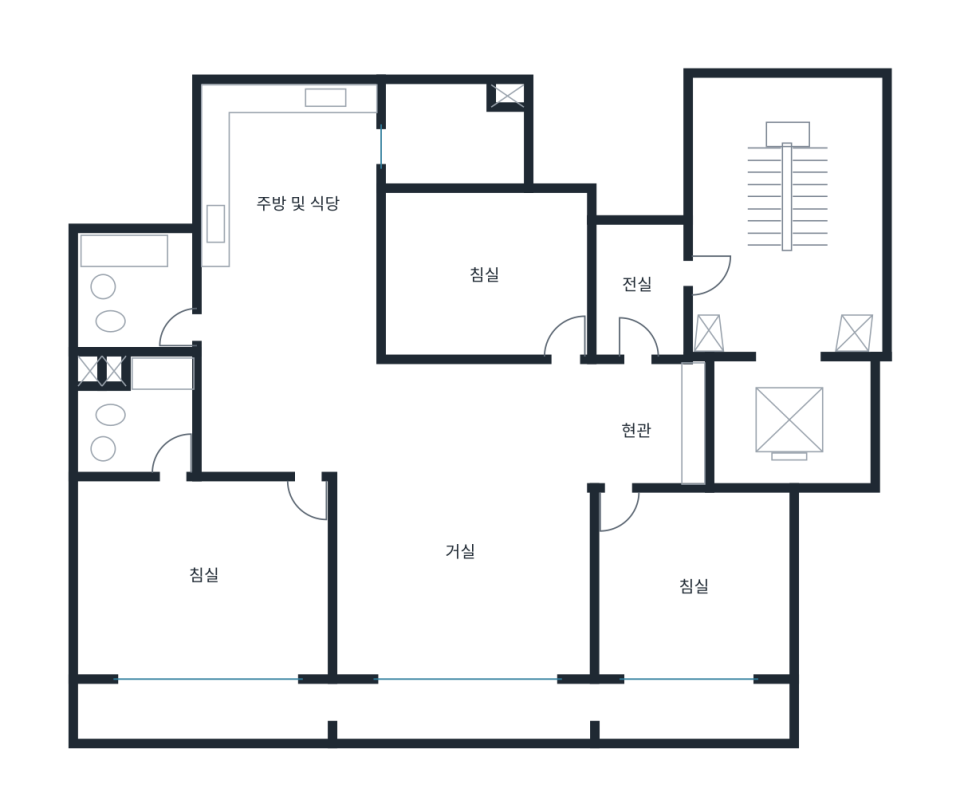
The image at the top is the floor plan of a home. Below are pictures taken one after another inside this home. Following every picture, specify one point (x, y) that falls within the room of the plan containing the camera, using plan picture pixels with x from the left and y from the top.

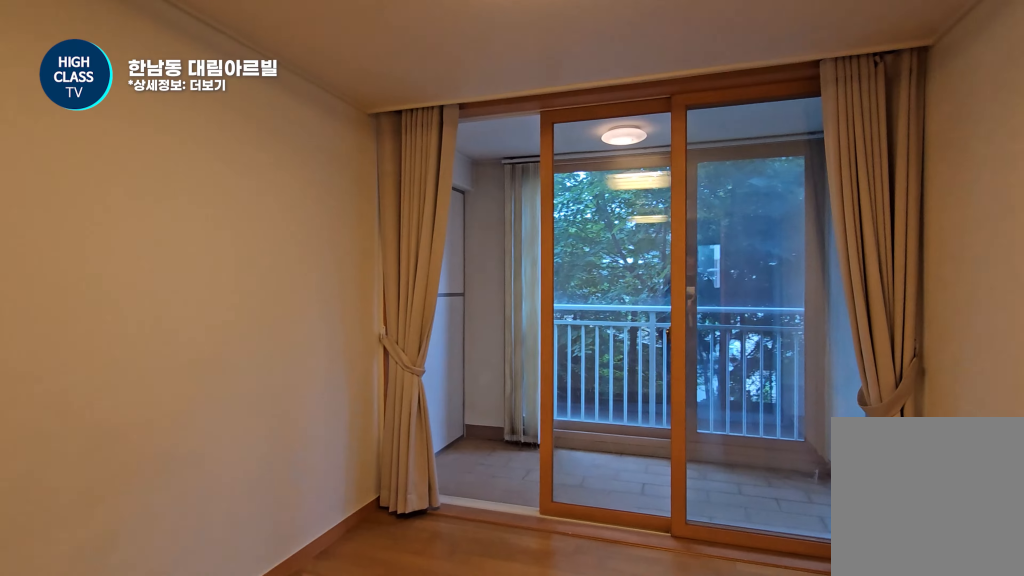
(695, 584)
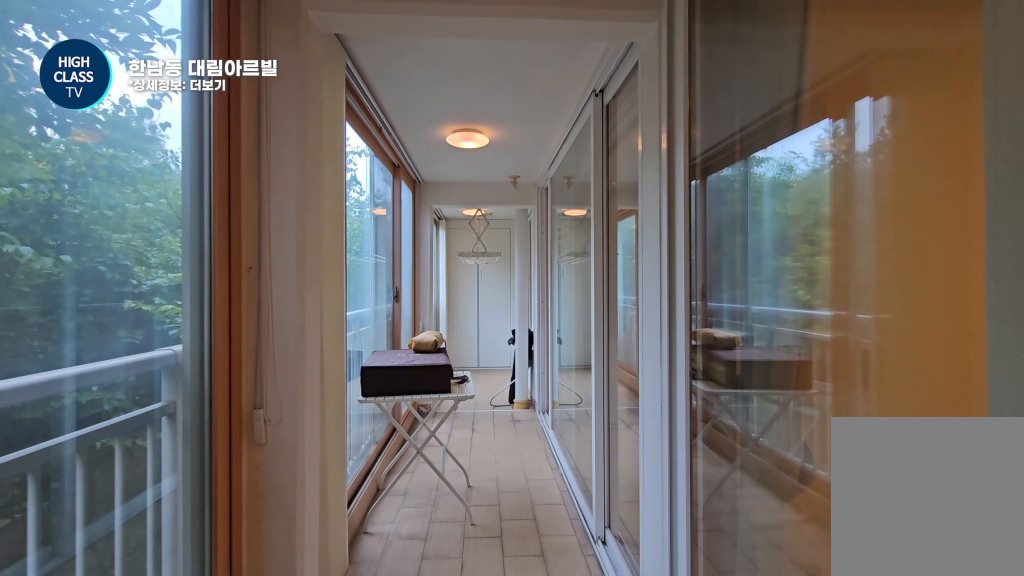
(435, 705)
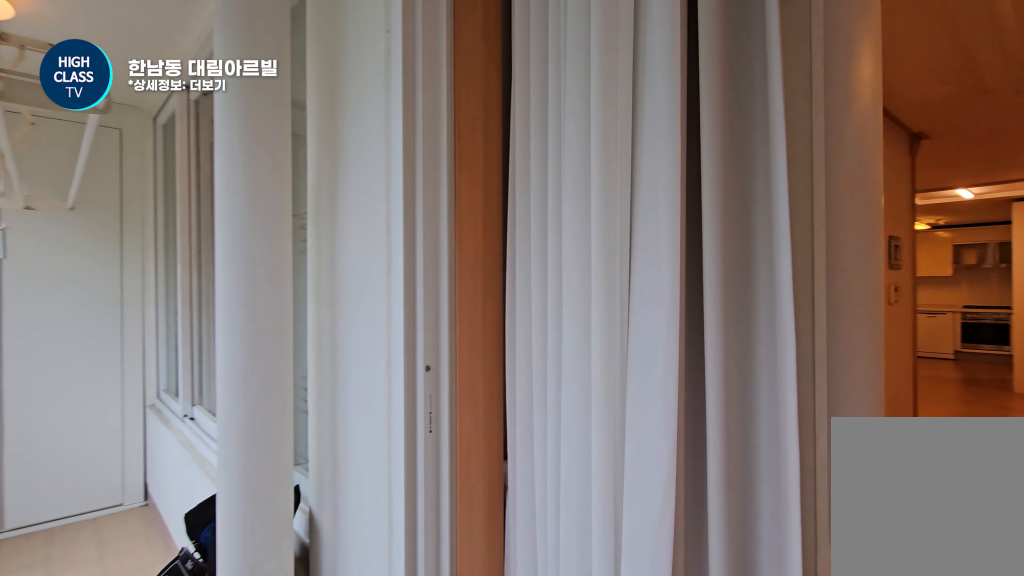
(435, 705)
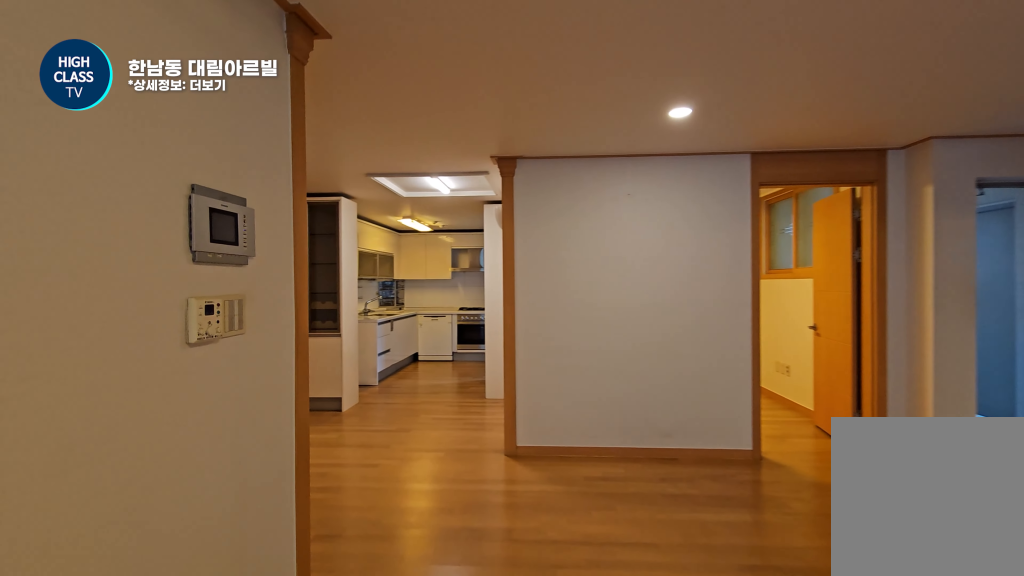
(461, 518)
